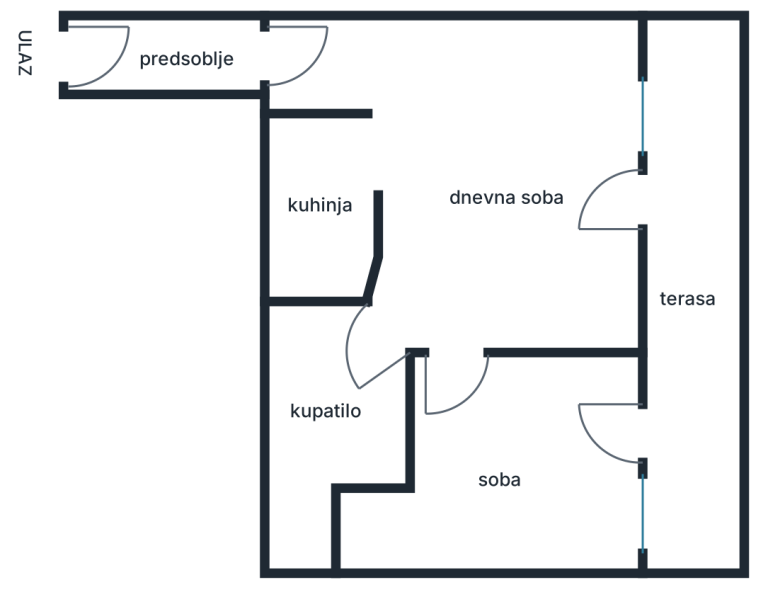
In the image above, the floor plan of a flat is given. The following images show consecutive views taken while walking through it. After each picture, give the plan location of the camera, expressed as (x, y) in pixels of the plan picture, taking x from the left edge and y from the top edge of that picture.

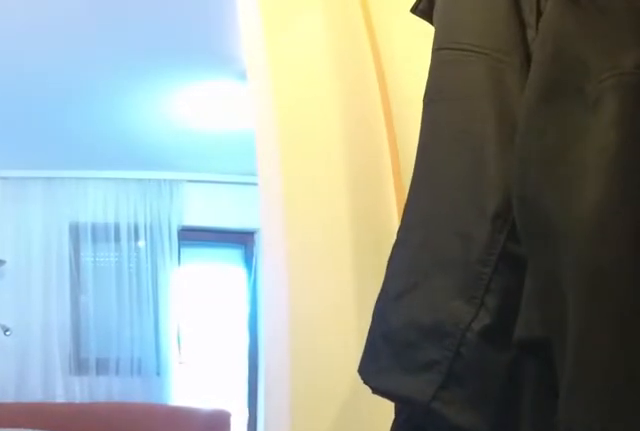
(251, 55)
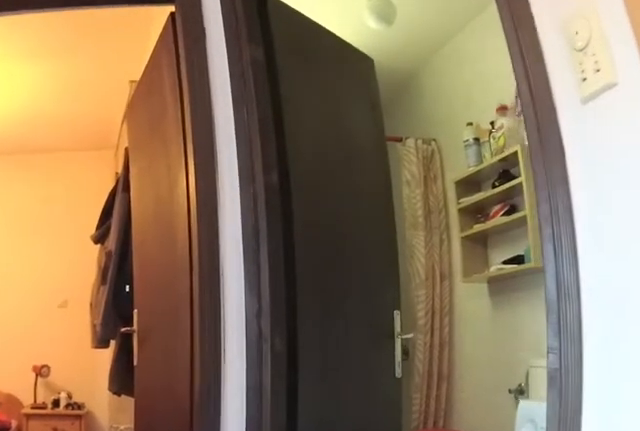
(427, 206)
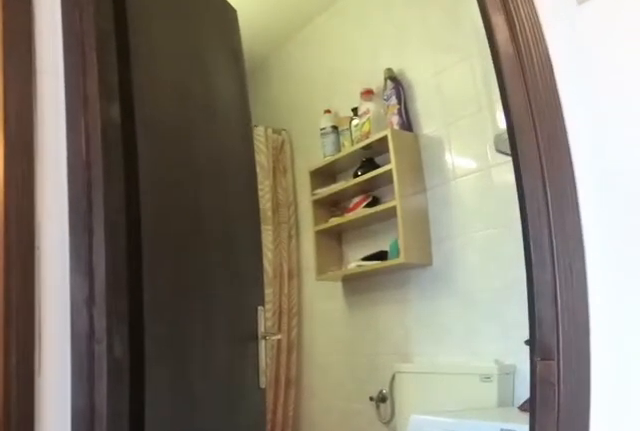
(419, 249)
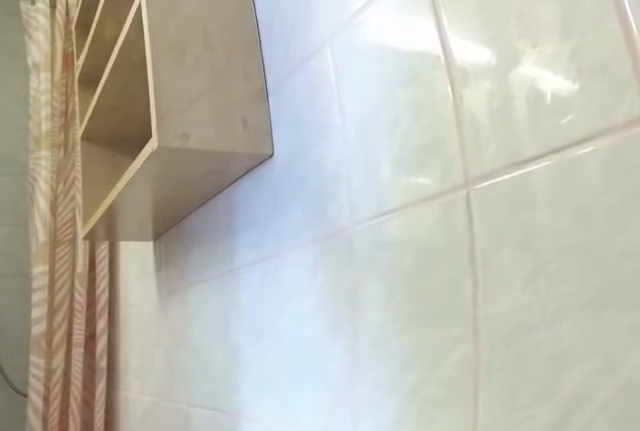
(343, 318)
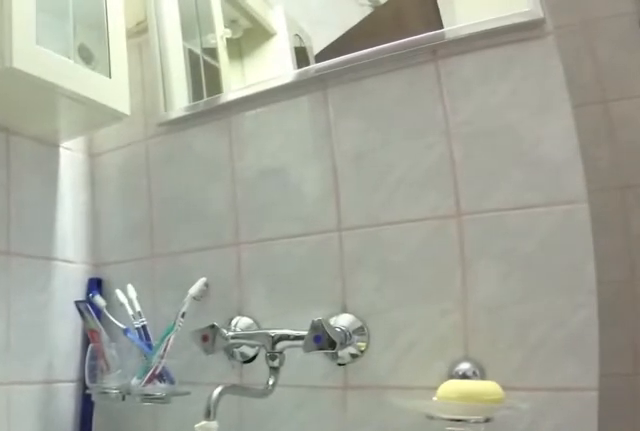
(359, 355)
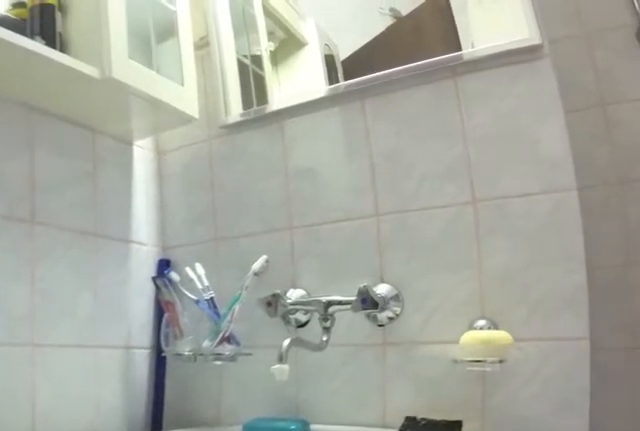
(389, 320)
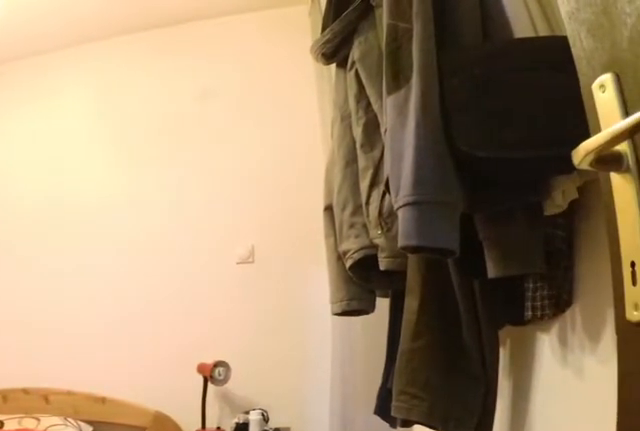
(452, 328)
